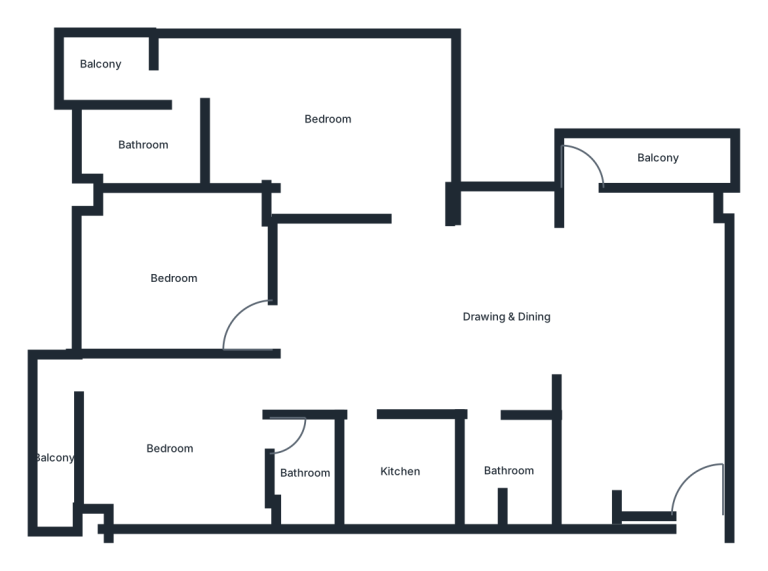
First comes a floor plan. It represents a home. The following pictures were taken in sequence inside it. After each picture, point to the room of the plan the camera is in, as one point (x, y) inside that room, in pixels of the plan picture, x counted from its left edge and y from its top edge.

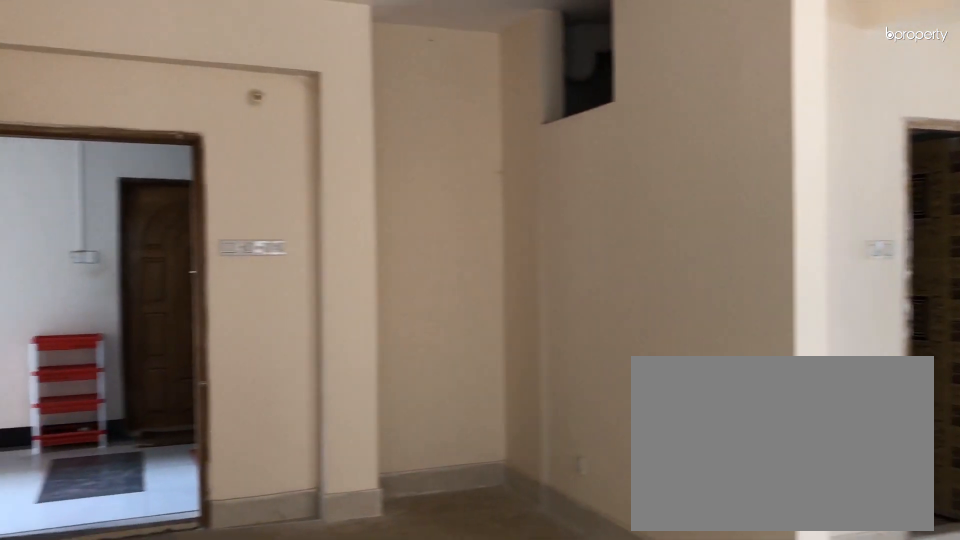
(636, 423)
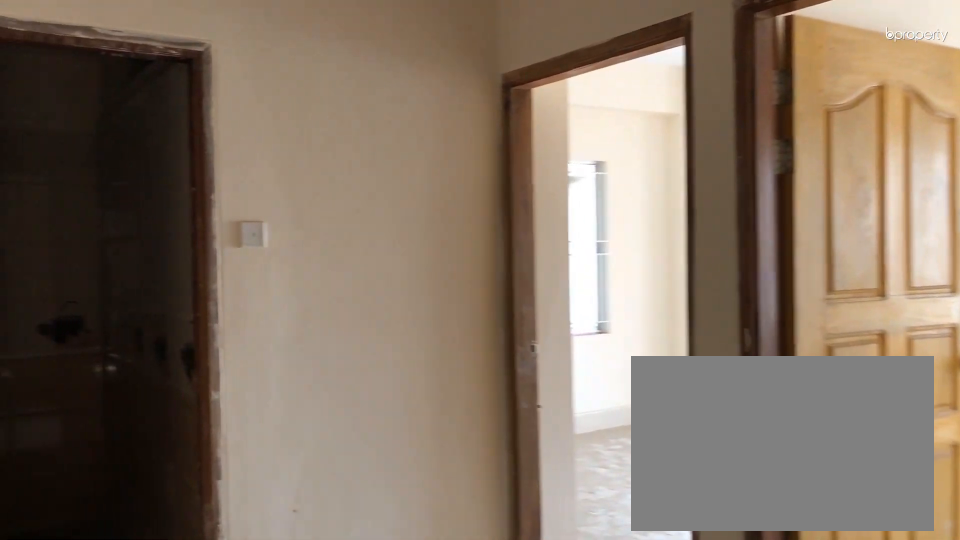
(415, 320)
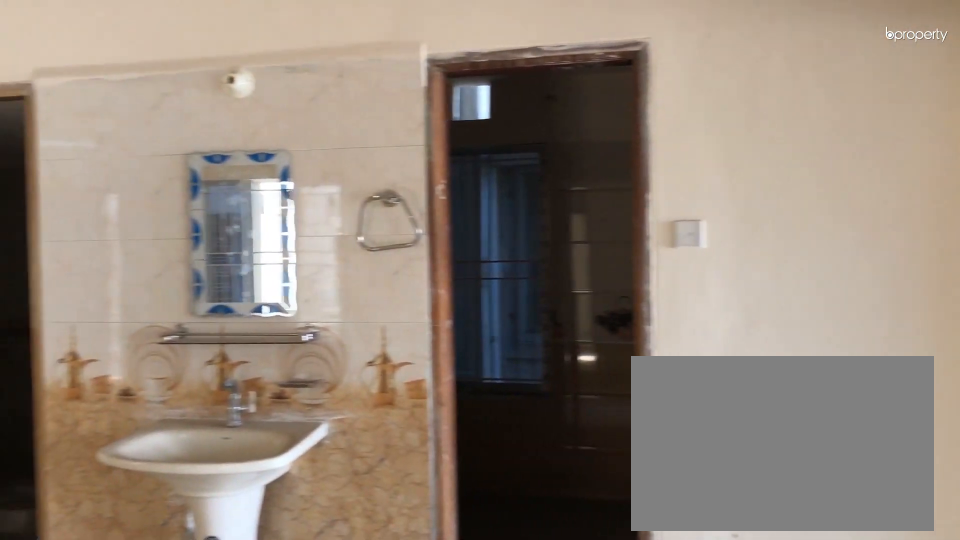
(415, 320)
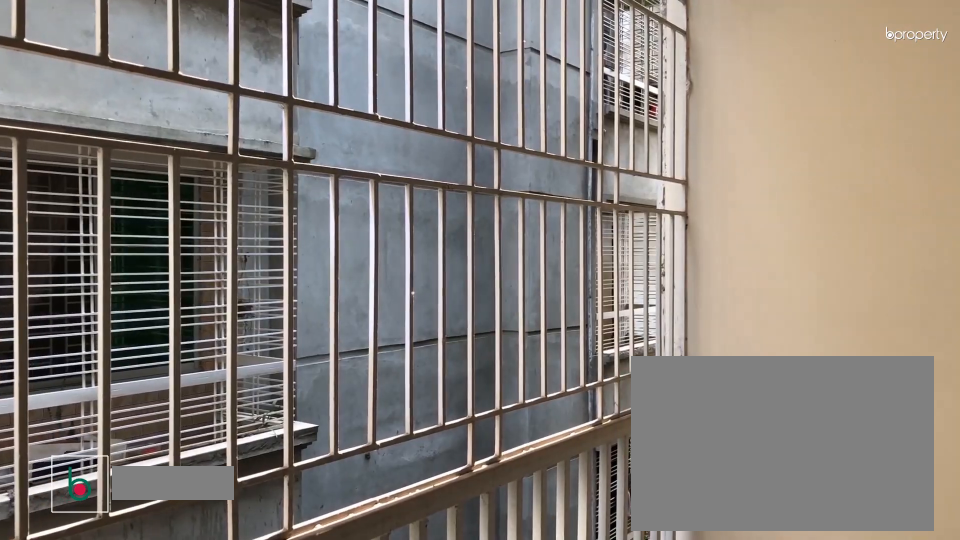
(658, 157)
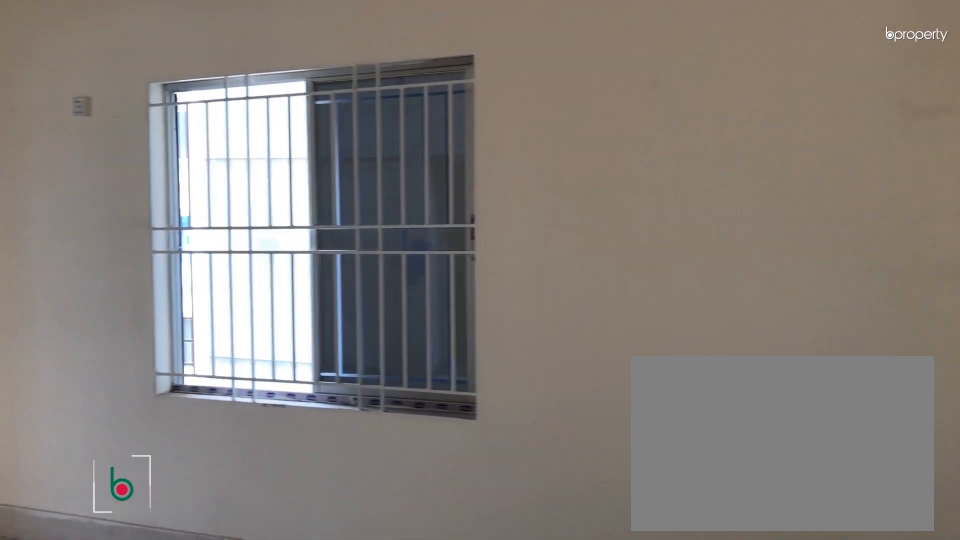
(324, 122)
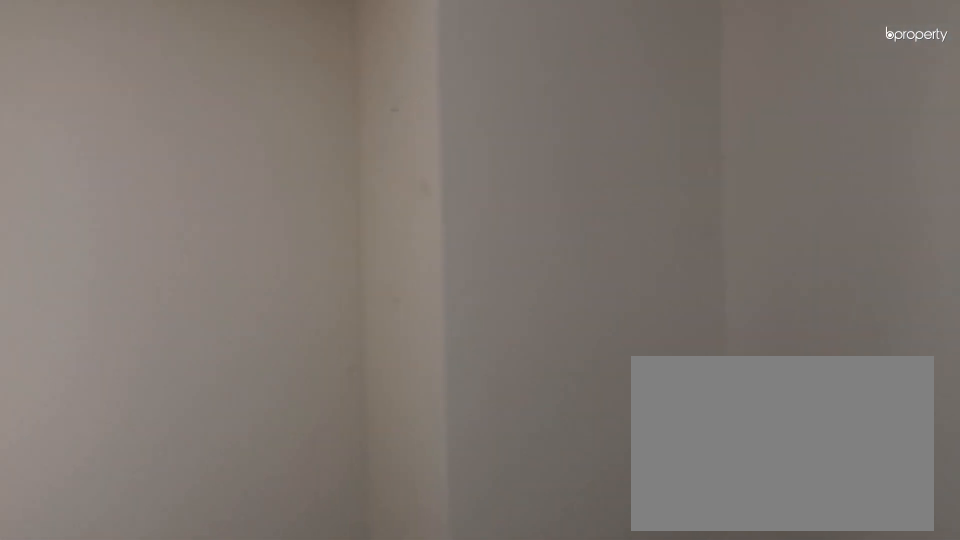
(318, 122)
